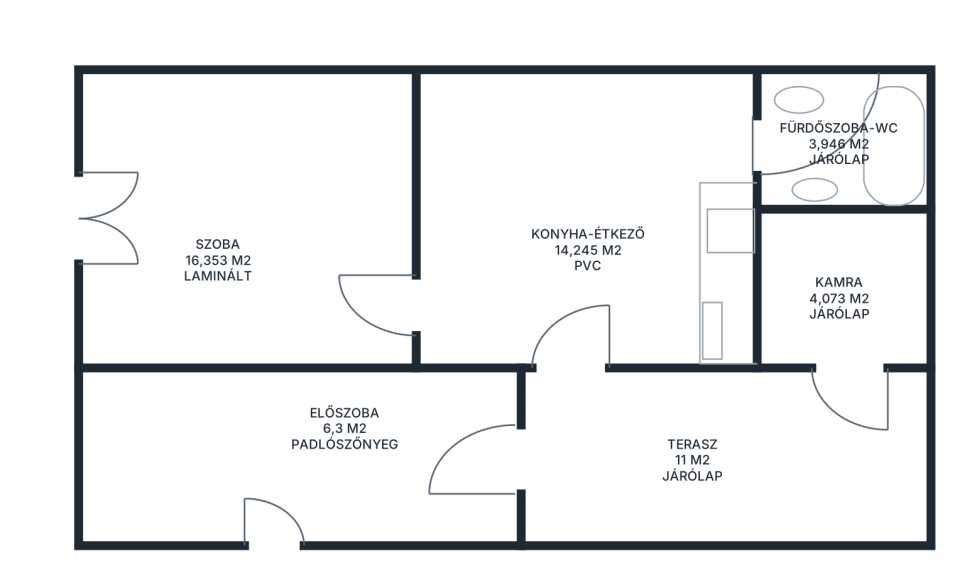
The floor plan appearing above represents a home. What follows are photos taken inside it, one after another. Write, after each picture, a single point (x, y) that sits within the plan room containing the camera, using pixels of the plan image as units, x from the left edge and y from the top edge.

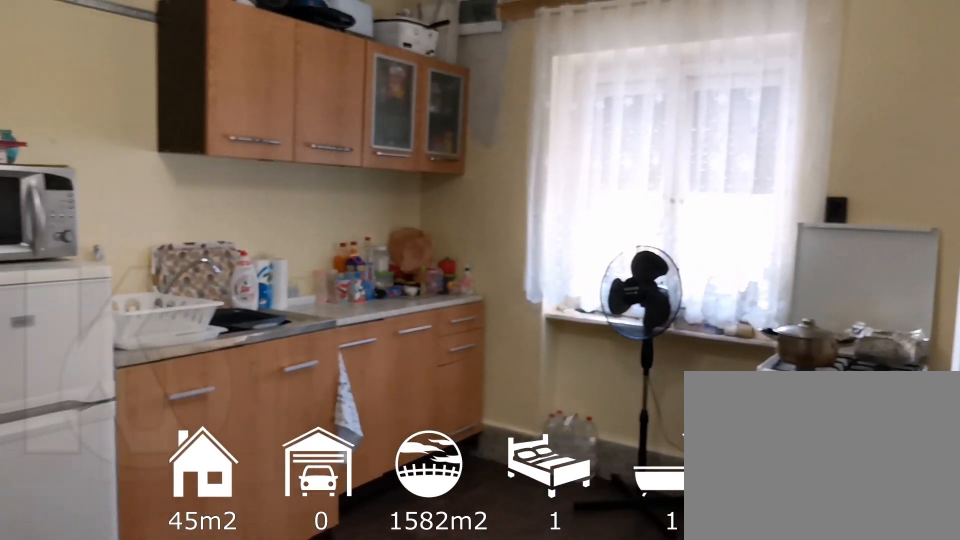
(591, 239)
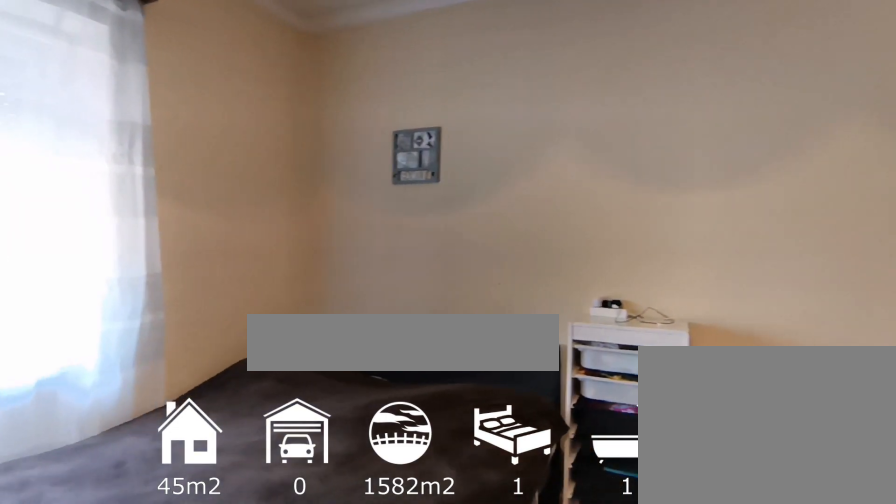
(227, 258)
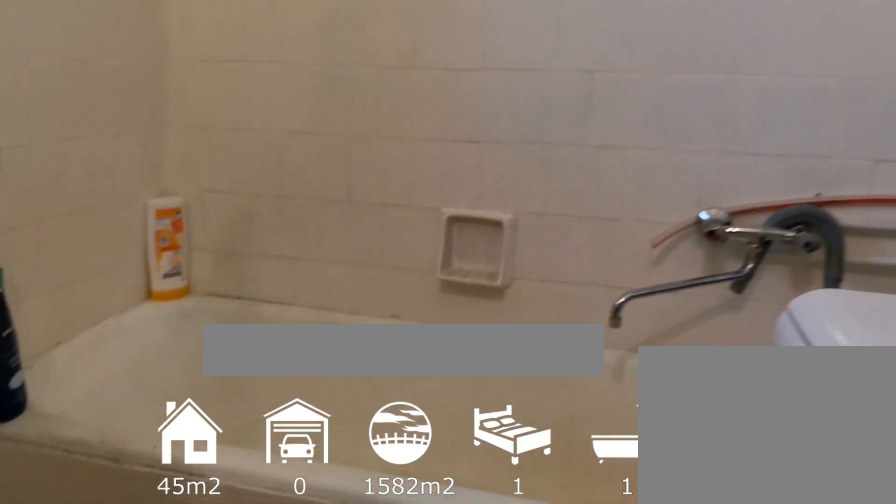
(845, 136)
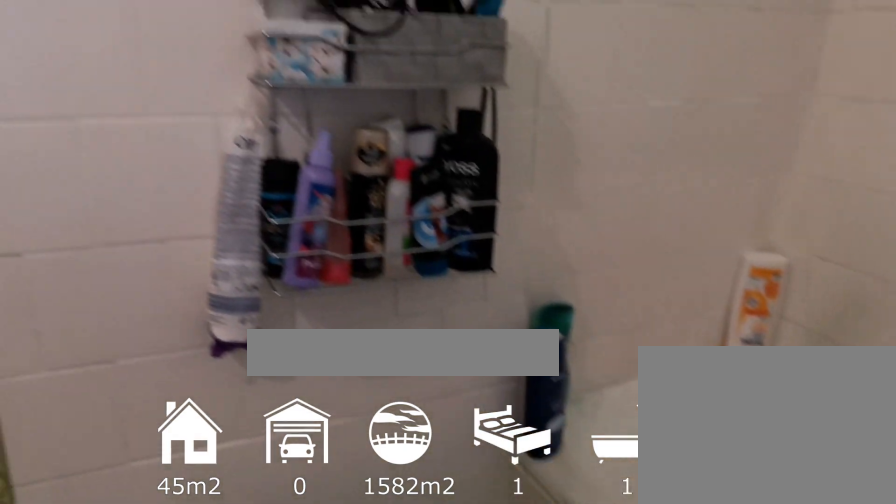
(846, 136)
